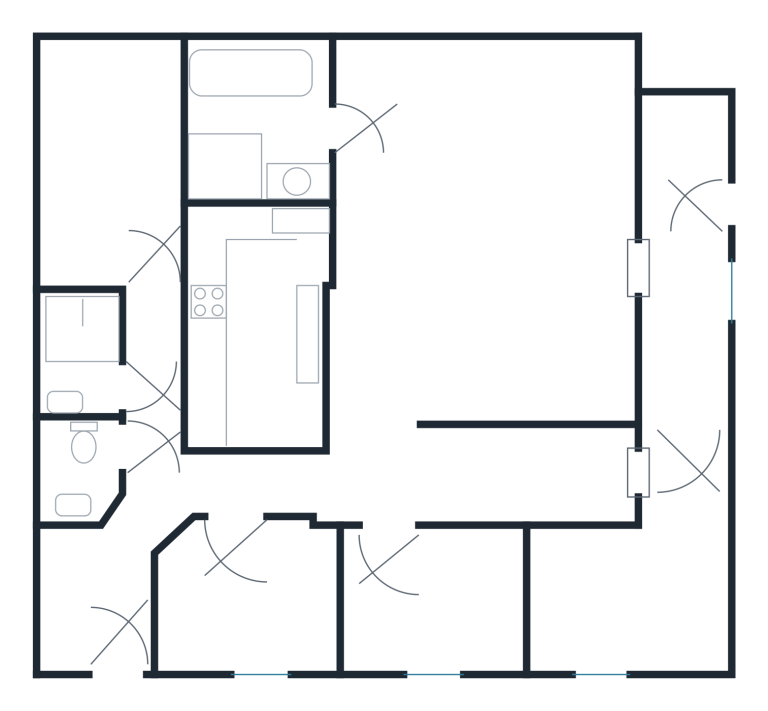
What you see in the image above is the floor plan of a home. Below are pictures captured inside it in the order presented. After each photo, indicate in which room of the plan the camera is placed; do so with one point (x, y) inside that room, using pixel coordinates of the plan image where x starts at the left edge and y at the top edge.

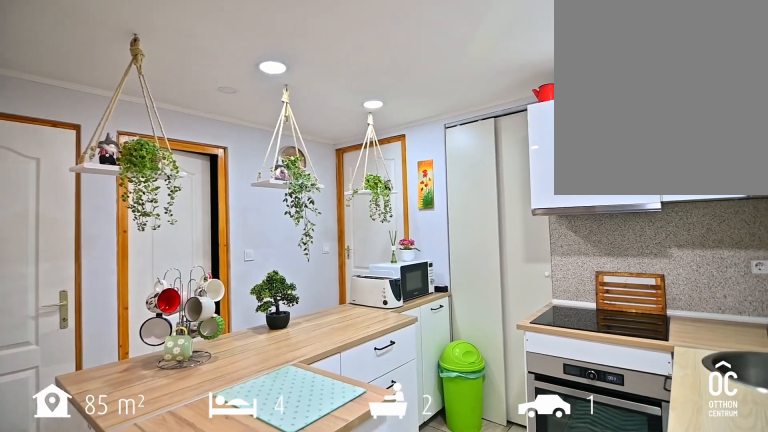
(250, 345)
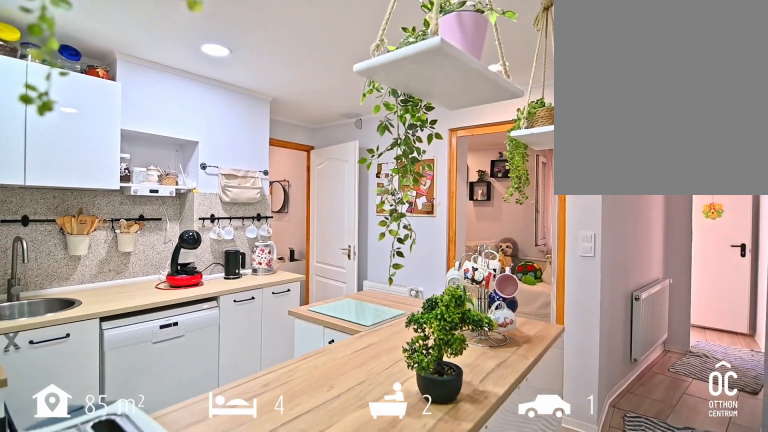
(250, 345)
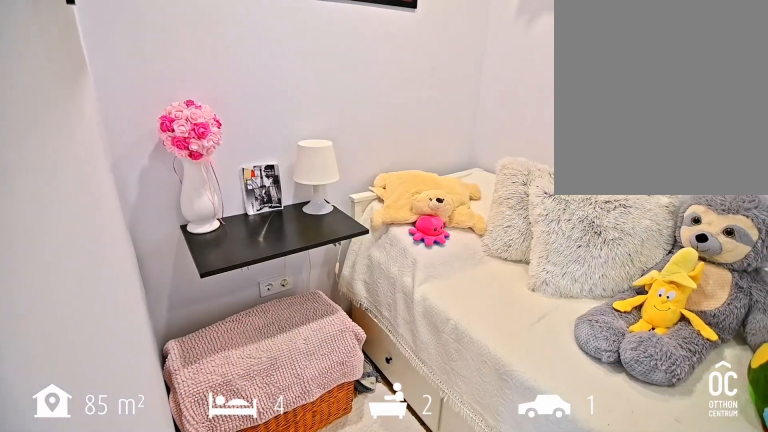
(250, 600)
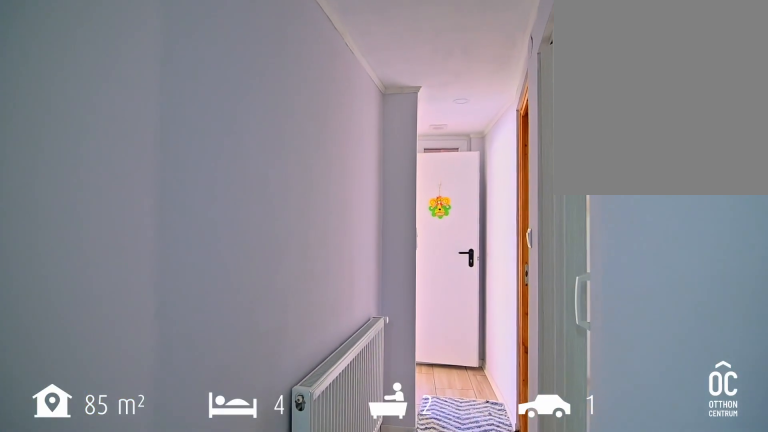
(353, 482)
